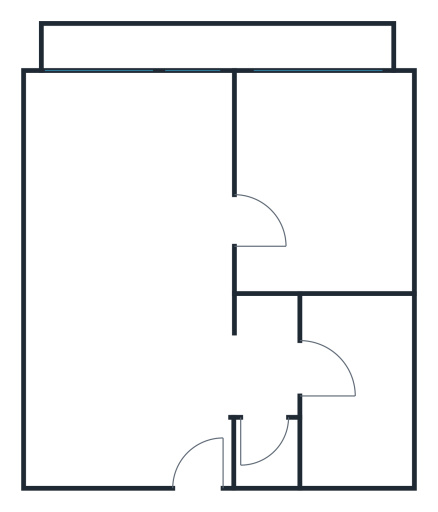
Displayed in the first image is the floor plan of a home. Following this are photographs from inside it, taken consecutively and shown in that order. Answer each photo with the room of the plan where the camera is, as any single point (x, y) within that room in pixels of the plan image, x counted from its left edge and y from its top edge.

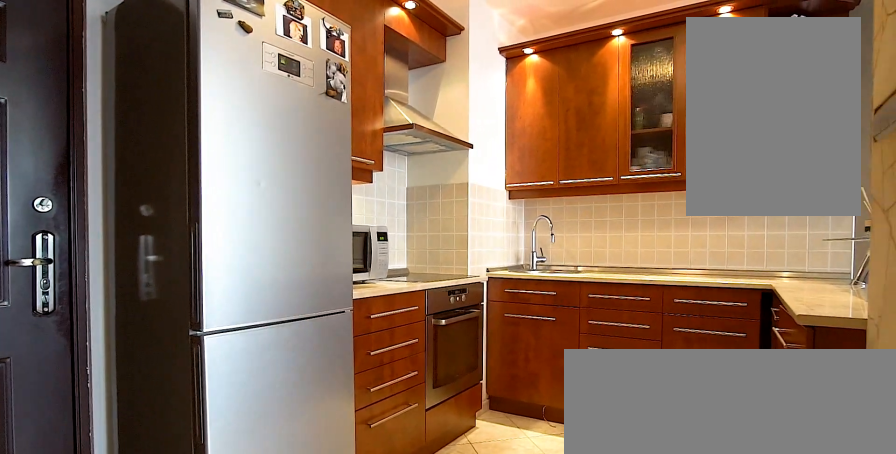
(201, 430)
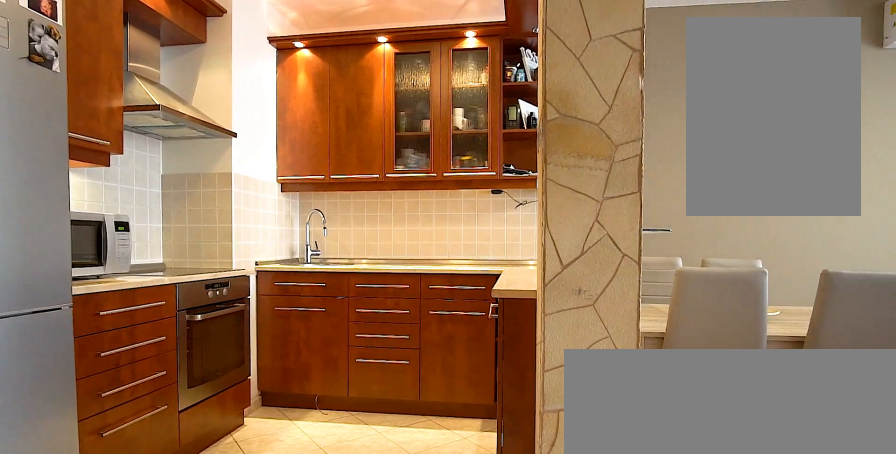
(201, 430)
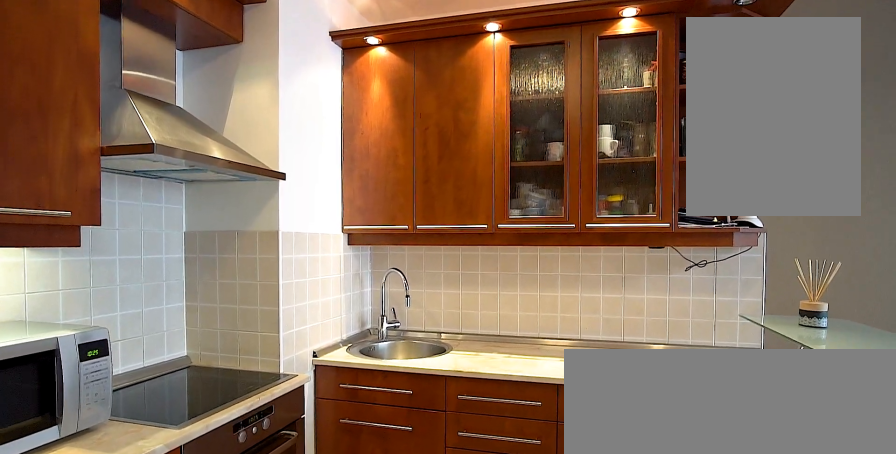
(123, 391)
